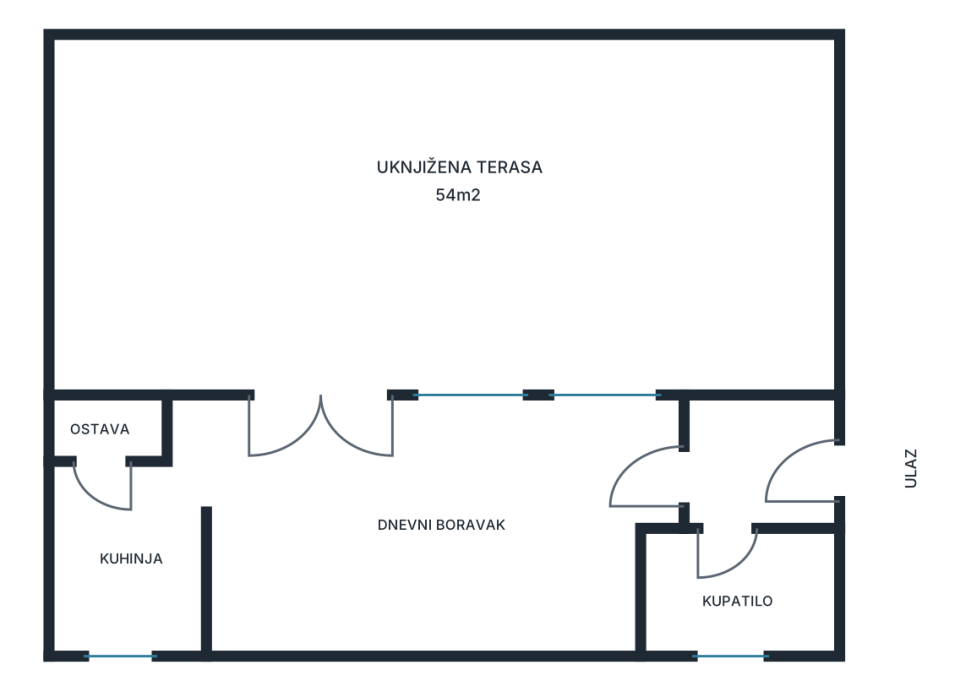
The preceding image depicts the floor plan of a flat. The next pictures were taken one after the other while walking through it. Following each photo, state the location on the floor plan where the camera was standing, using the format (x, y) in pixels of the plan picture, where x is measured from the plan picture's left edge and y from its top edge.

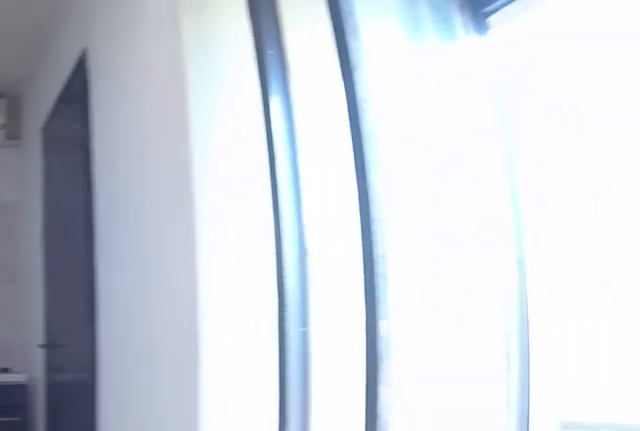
(314, 471)
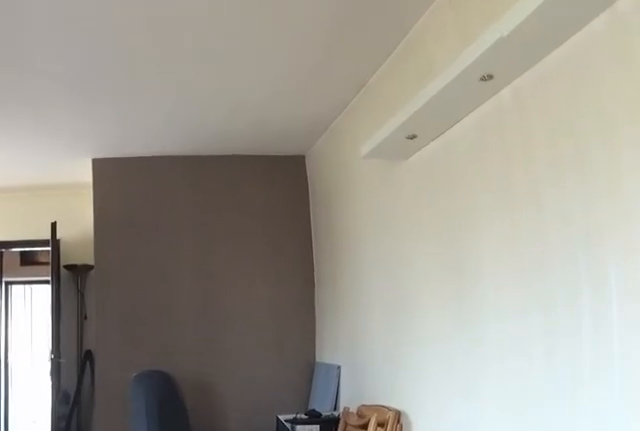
(285, 496)
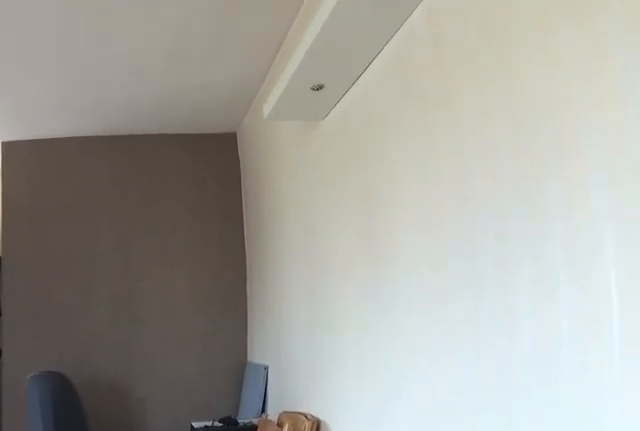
(319, 521)
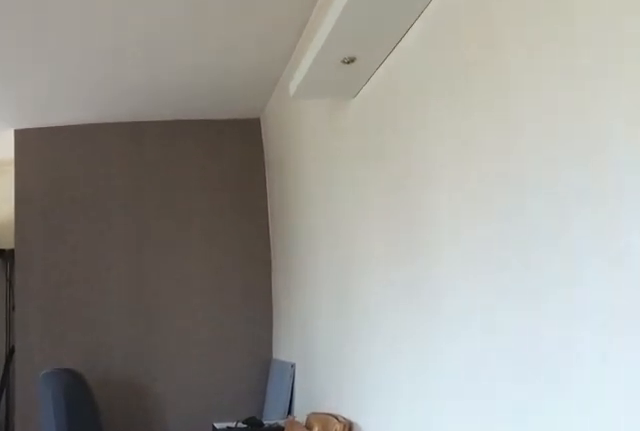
(331, 525)
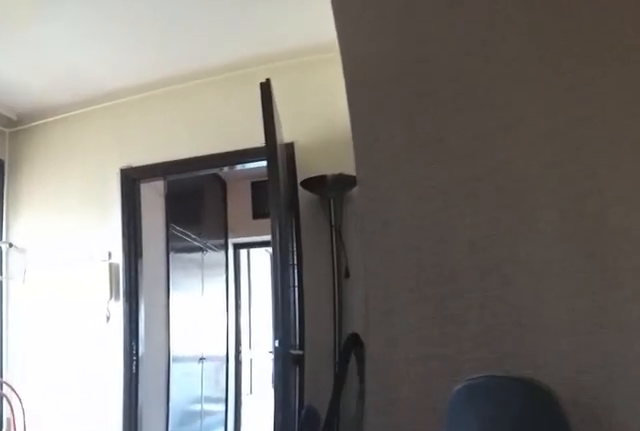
(429, 517)
